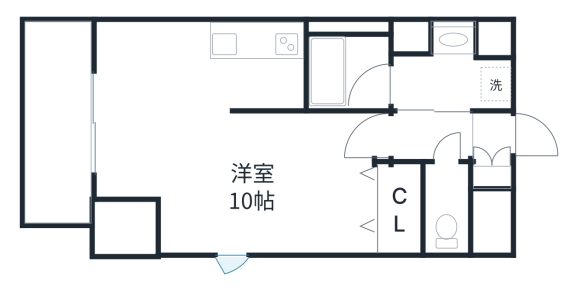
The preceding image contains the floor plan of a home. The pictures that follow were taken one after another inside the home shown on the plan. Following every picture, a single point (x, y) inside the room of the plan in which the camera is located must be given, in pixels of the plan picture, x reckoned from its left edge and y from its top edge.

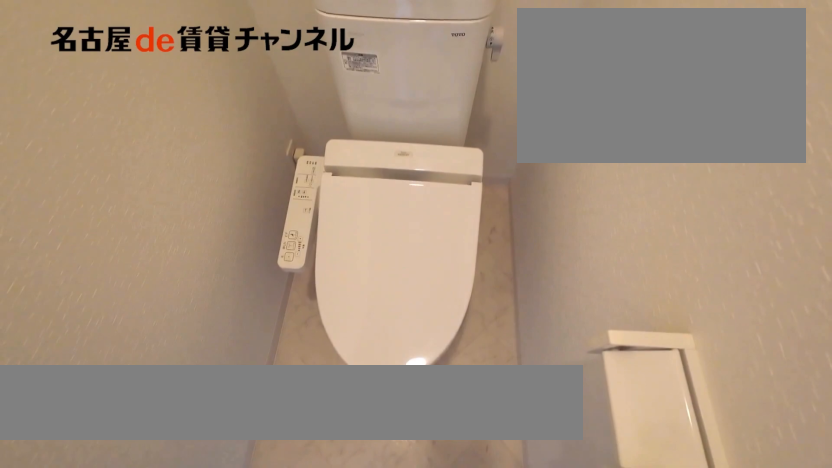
(448, 210)
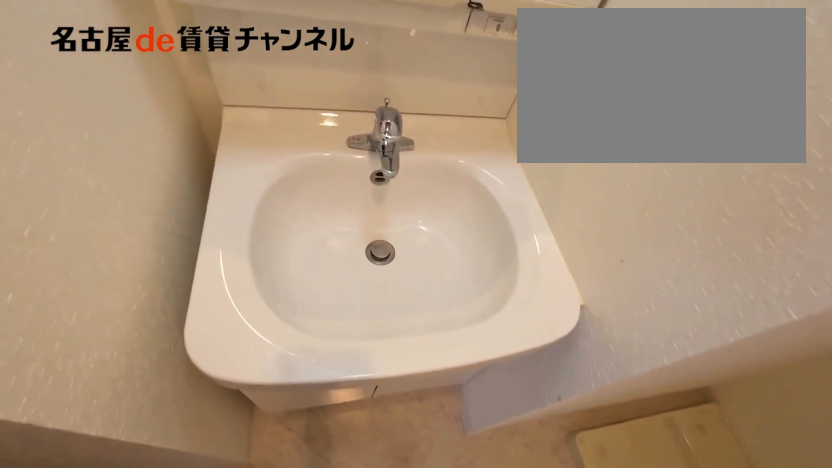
(450, 64)
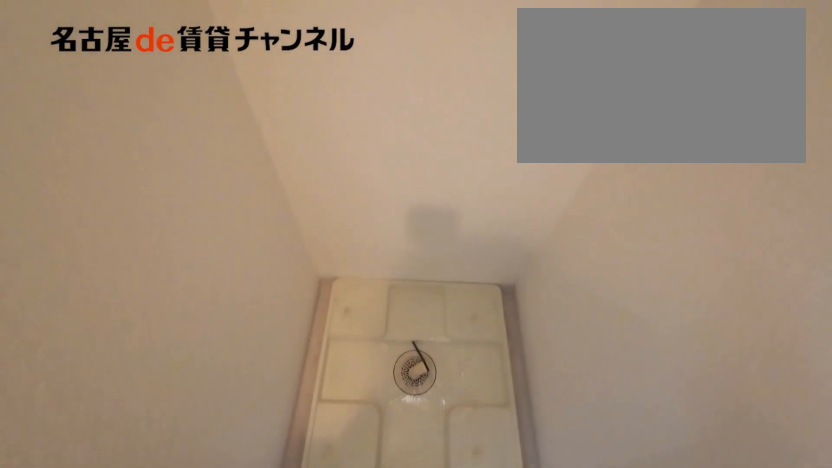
(450, 64)
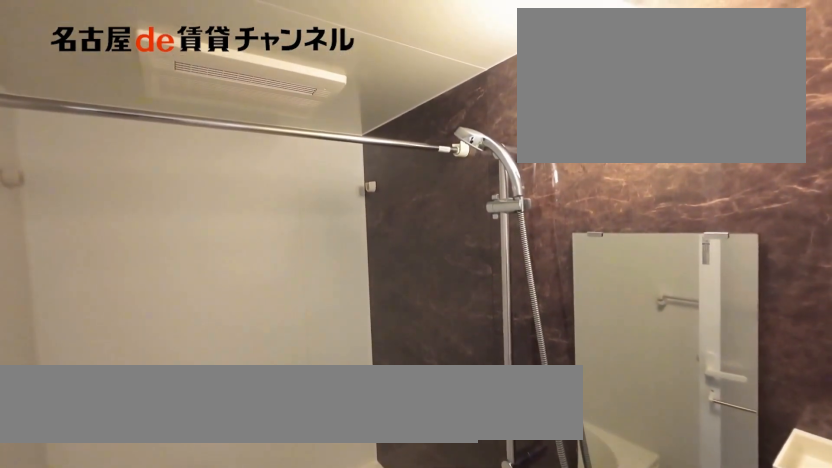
(350, 64)
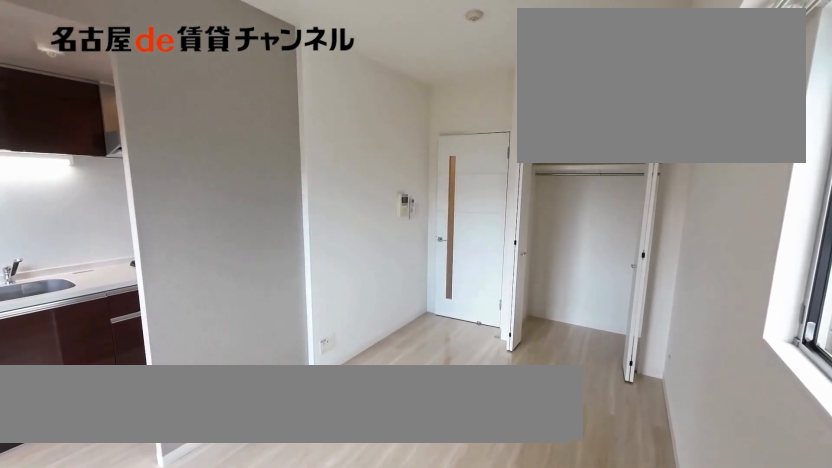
(261, 192)
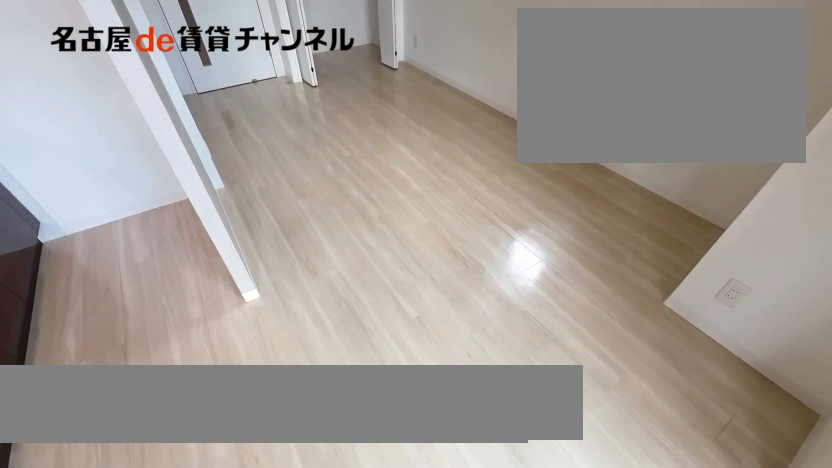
(261, 192)
